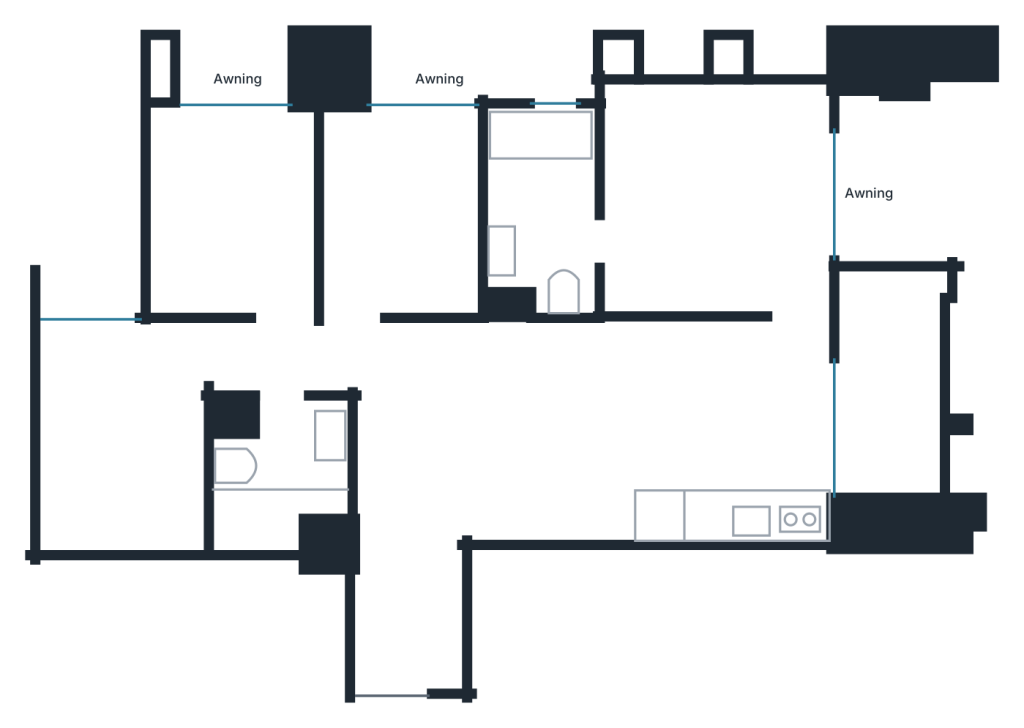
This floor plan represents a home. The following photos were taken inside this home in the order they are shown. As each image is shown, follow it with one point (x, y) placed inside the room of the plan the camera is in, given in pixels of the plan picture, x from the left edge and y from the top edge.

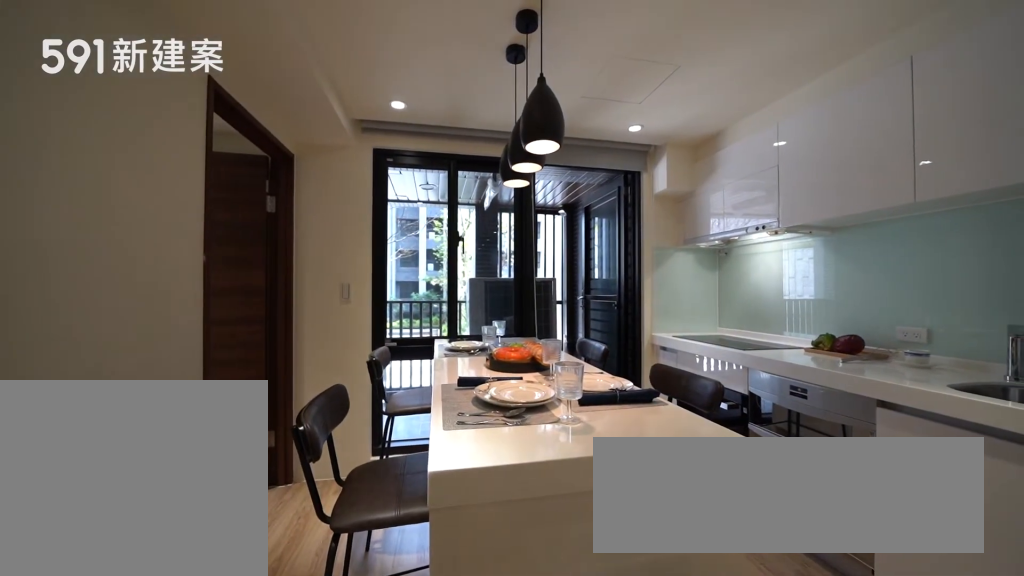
(727, 386)
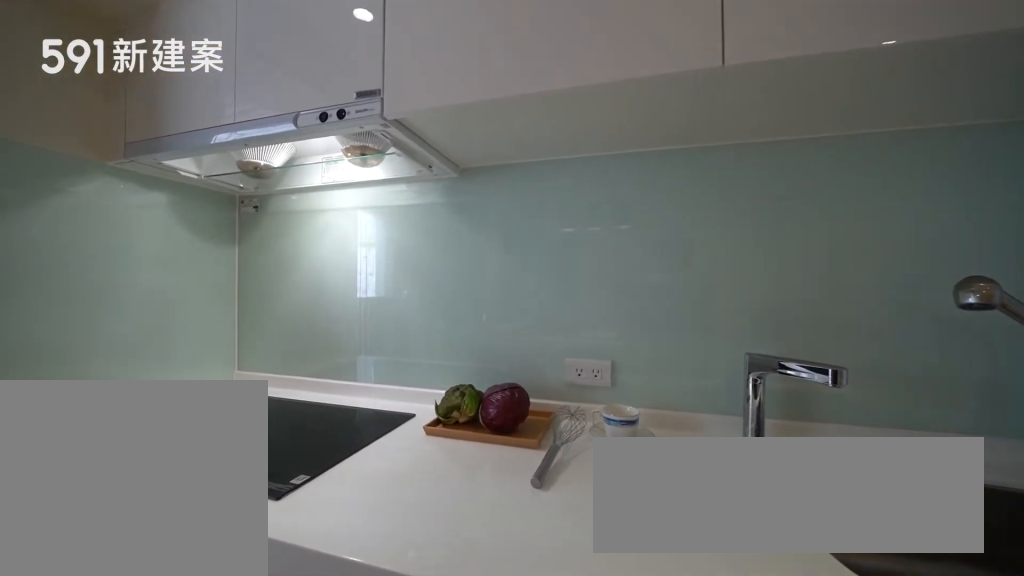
(740, 489)
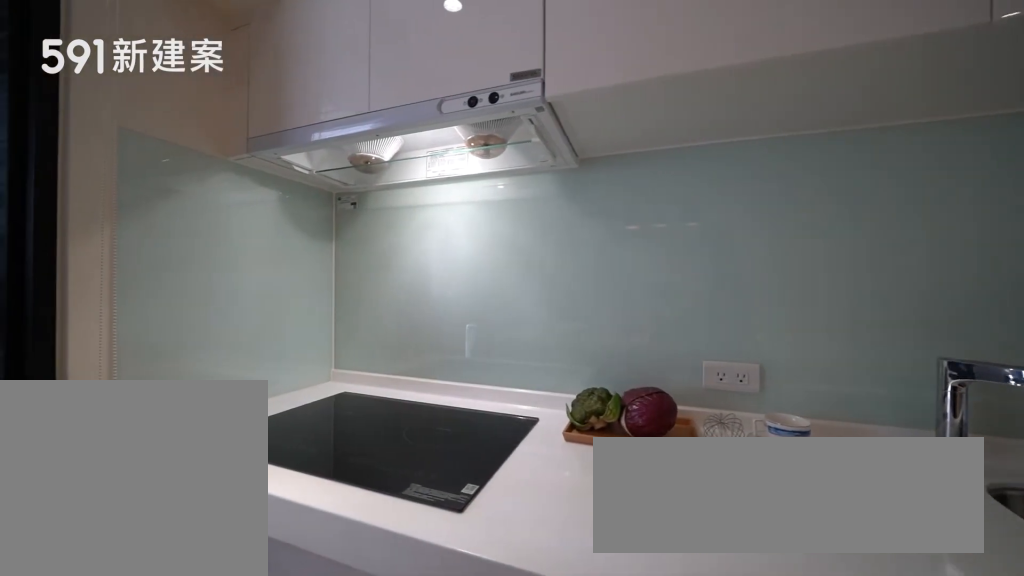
(740, 489)
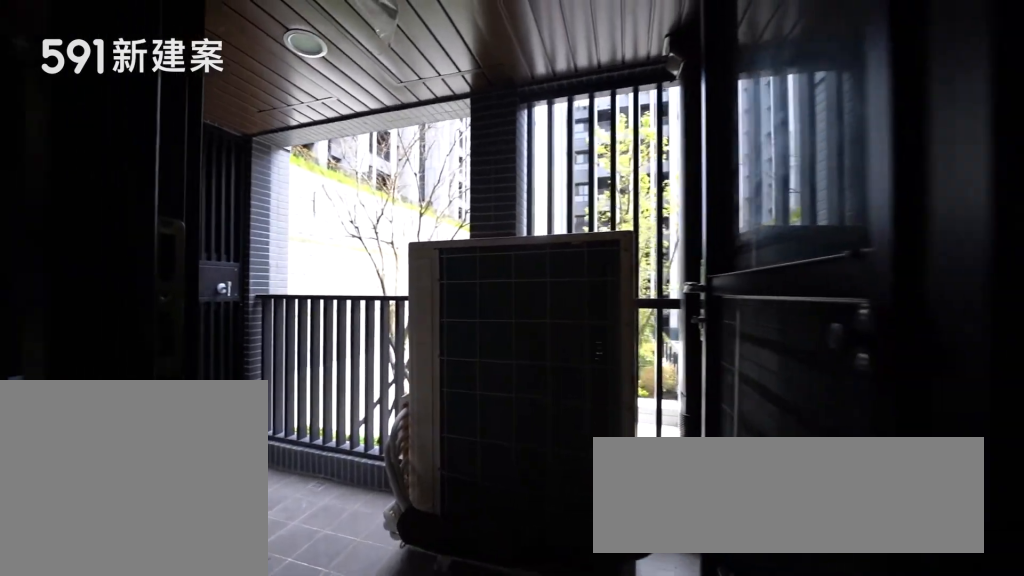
(892, 374)
